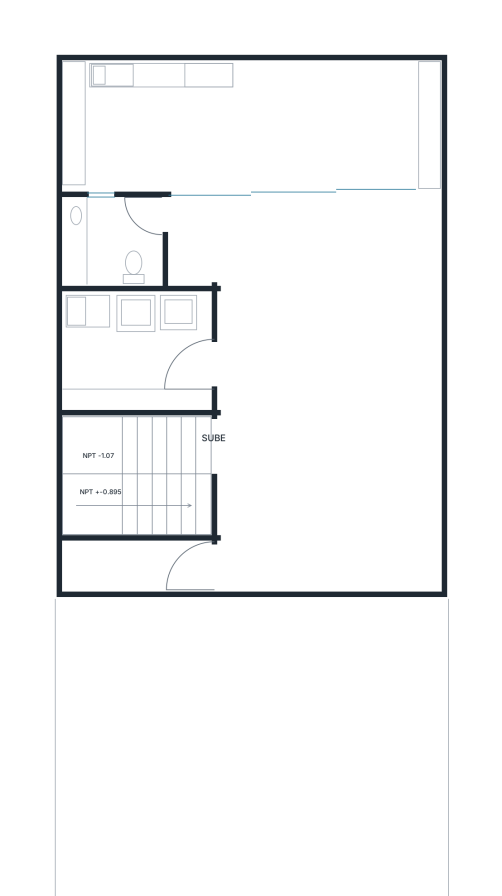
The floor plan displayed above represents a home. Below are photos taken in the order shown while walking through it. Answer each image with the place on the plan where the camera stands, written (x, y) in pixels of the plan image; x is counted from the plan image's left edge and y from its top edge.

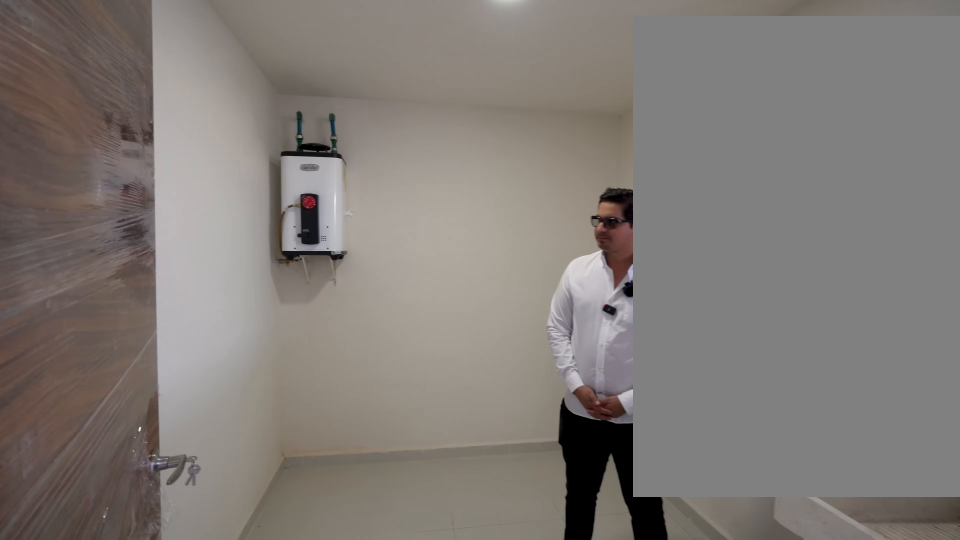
(257, 362)
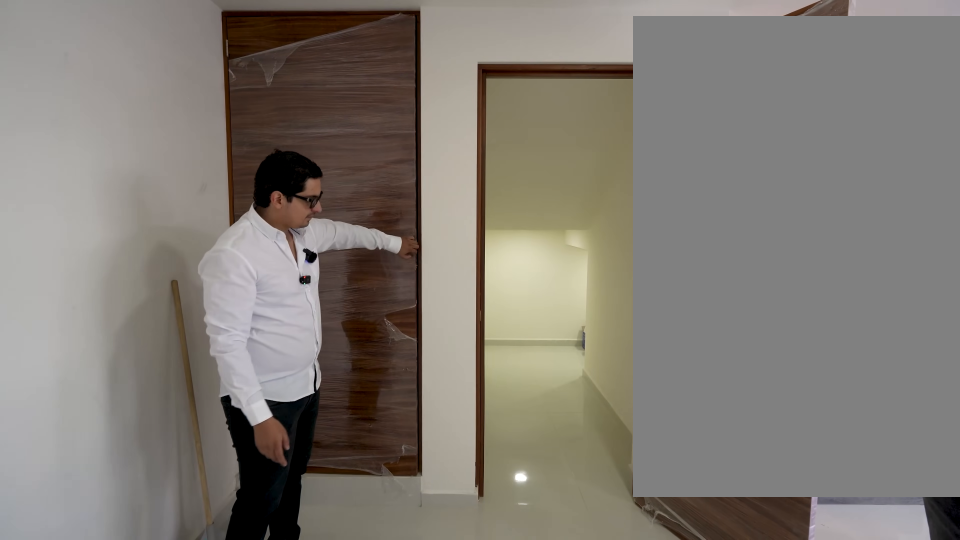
(321, 548)
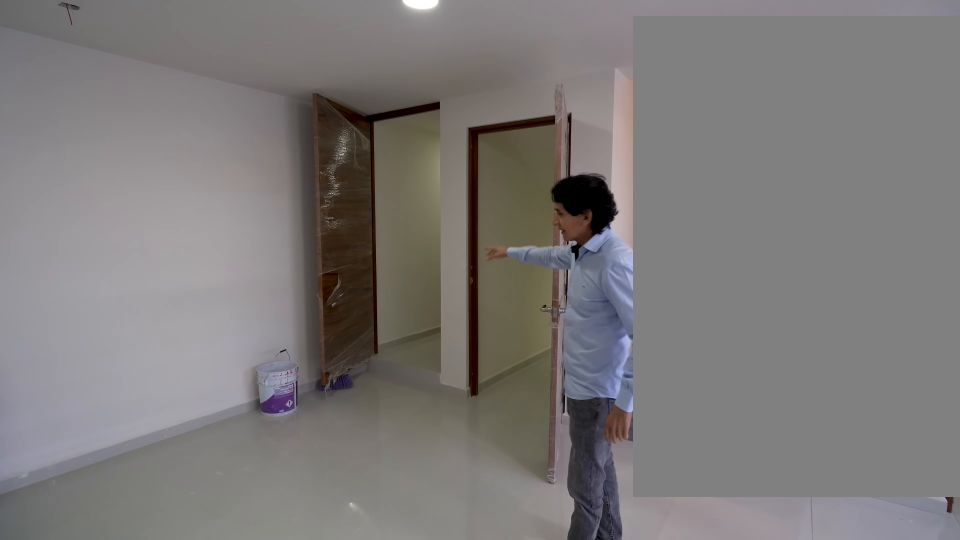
(391, 408)
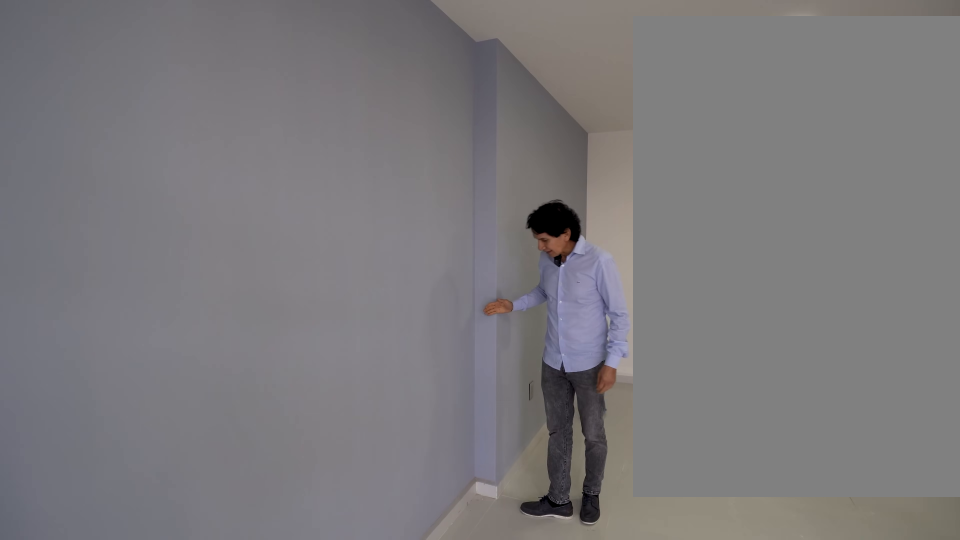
(388, 390)
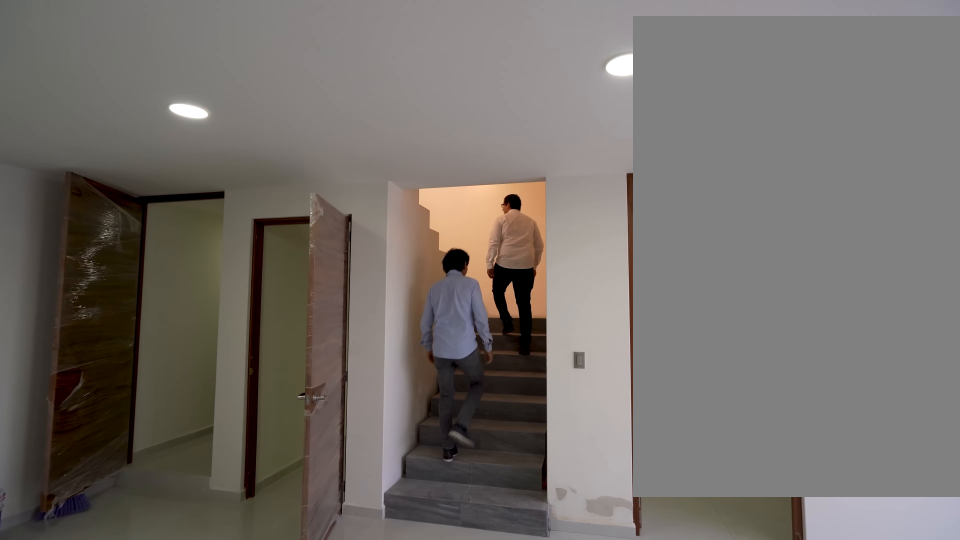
(297, 440)
